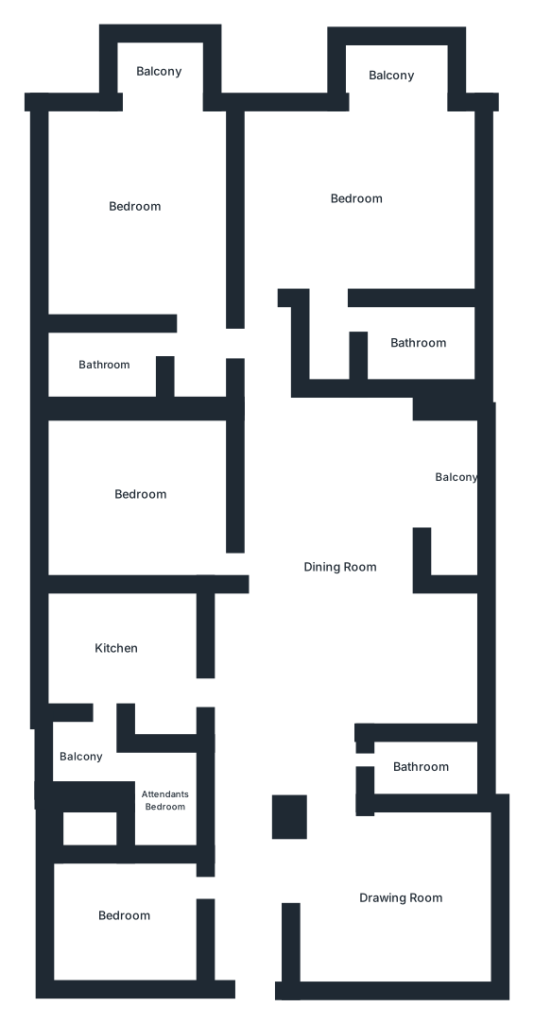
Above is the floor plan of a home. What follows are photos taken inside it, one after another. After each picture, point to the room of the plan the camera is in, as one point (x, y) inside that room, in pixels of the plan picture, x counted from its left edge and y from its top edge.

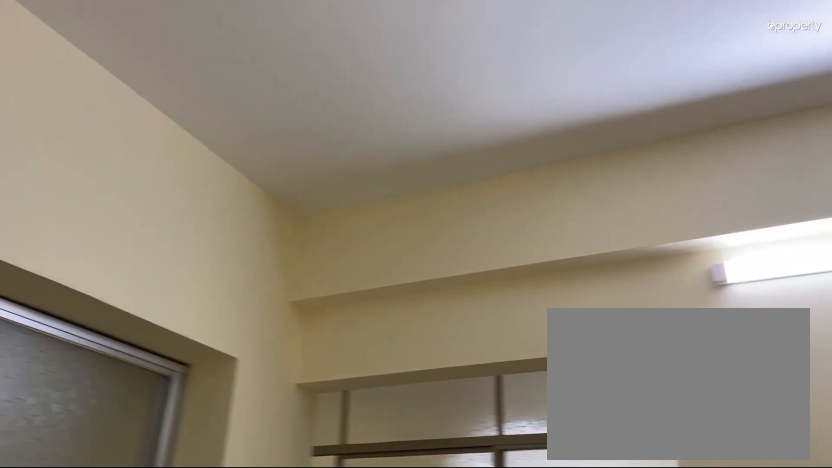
(397, 895)
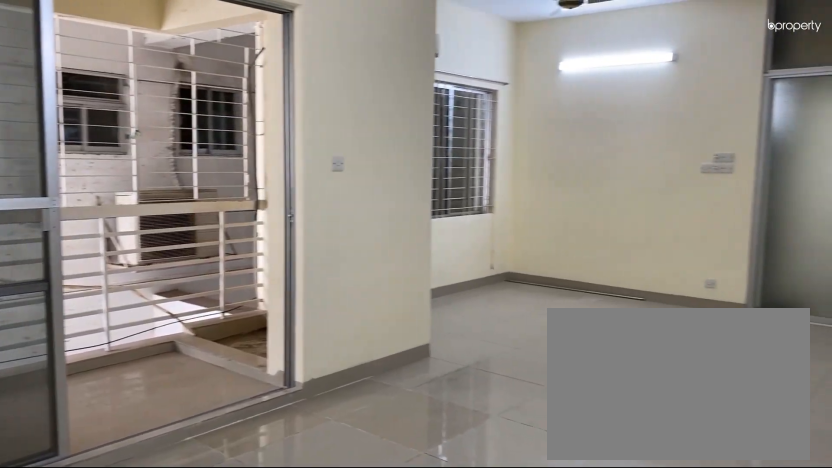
(338, 568)
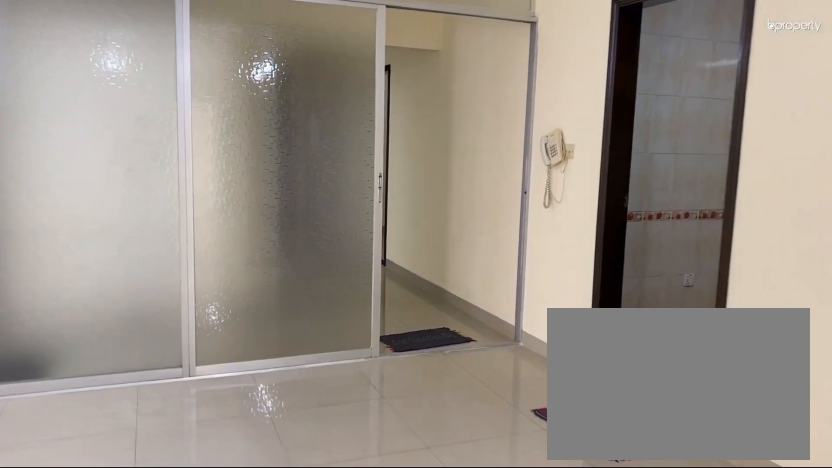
(338, 568)
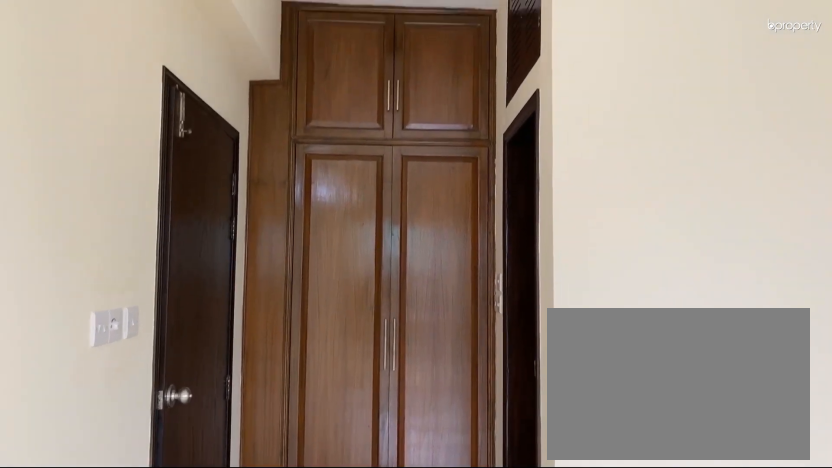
(134, 213)
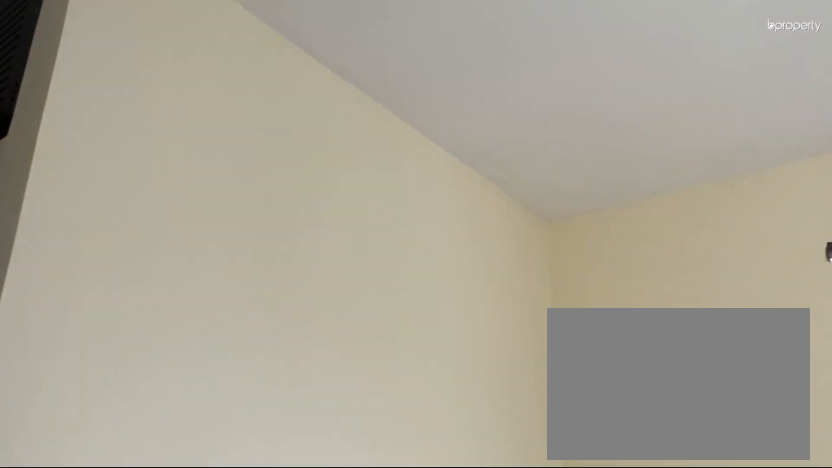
(134, 213)
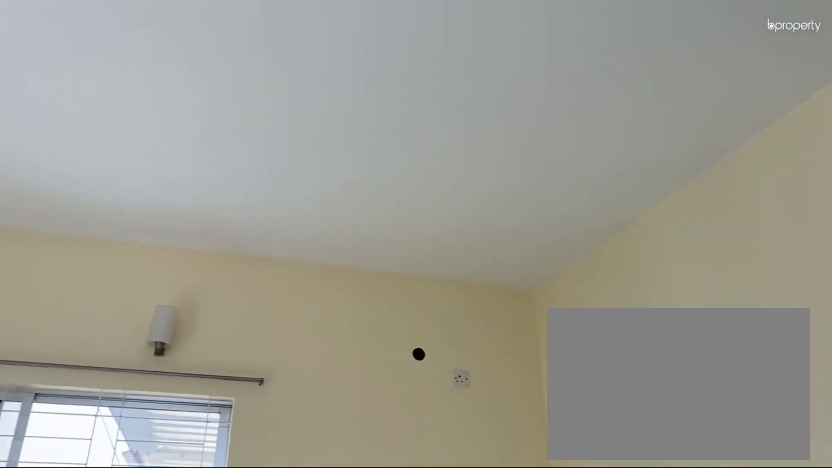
(356, 198)
